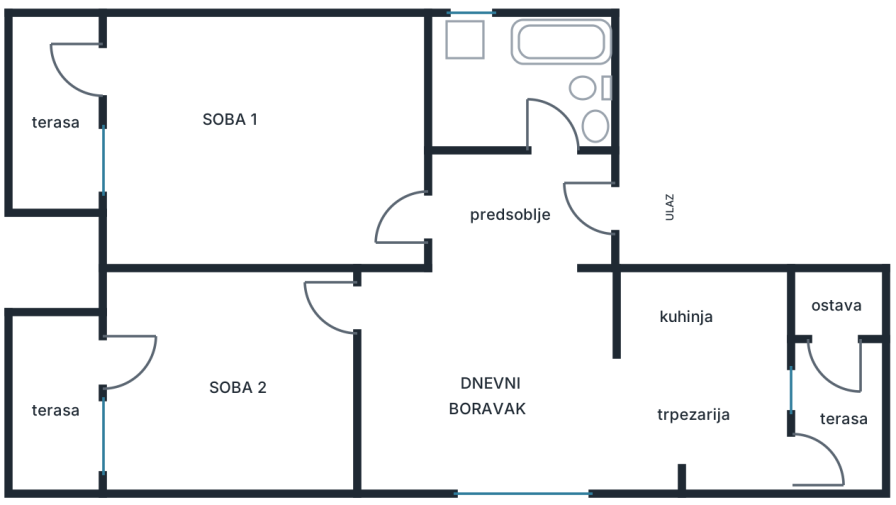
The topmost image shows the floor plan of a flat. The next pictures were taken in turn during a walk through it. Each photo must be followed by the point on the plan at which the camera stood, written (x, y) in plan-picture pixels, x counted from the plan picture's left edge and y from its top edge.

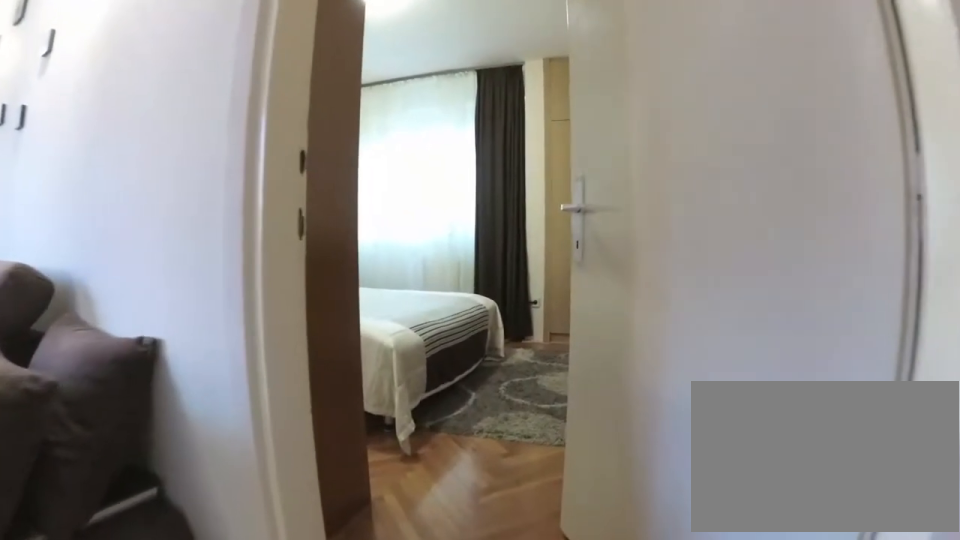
(426, 312)
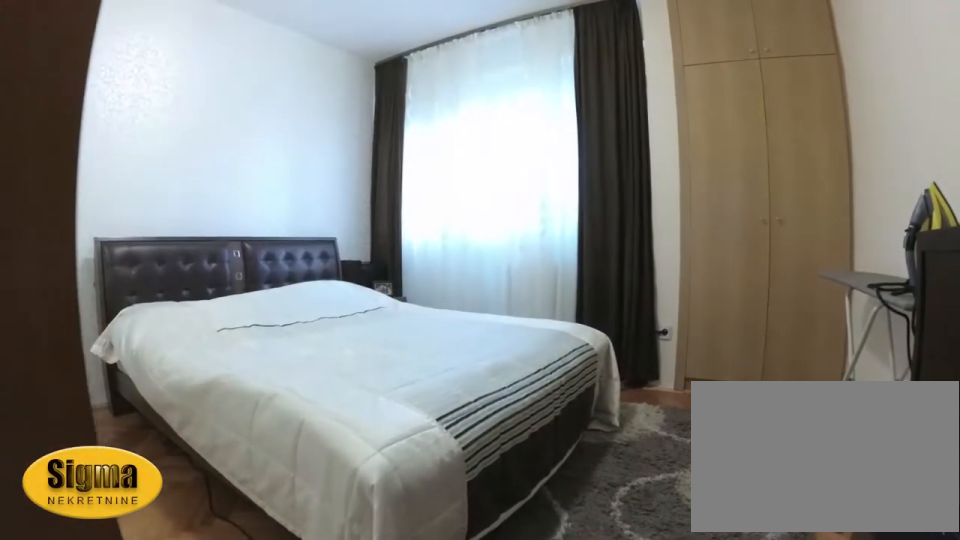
(334, 333)
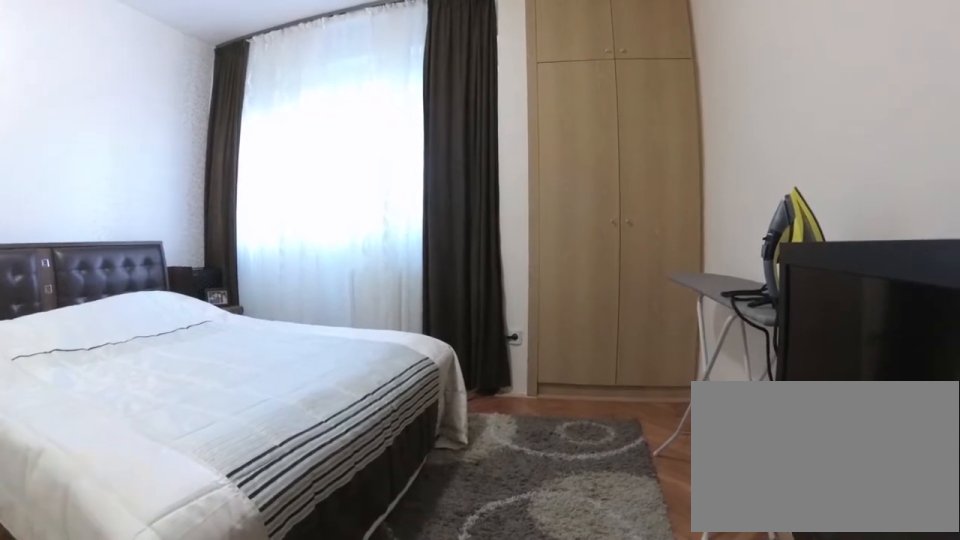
(334, 329)
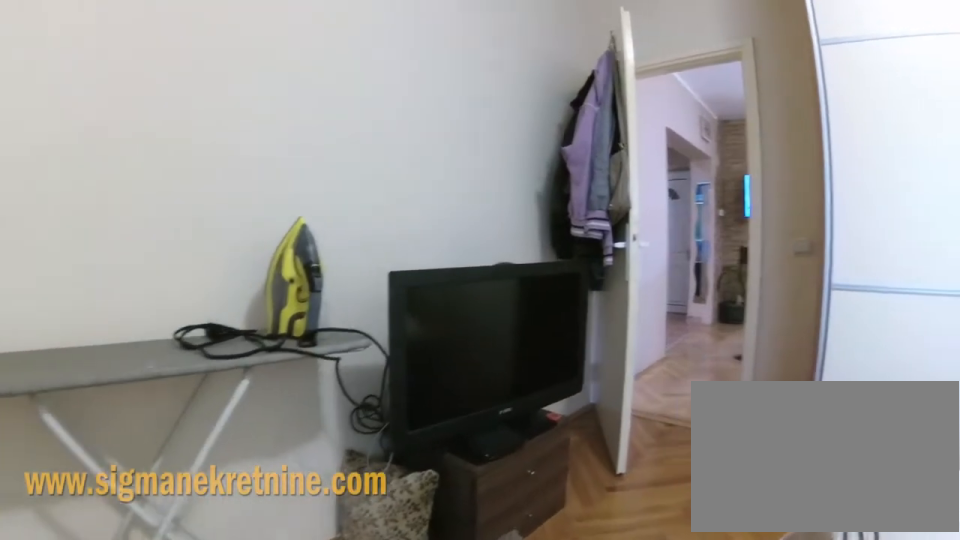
(191, 376)
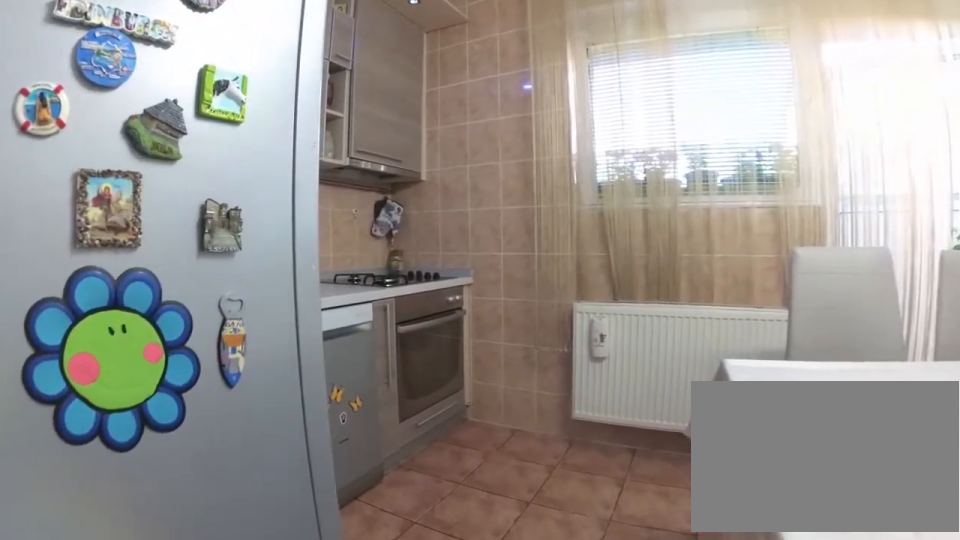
(589, 420)
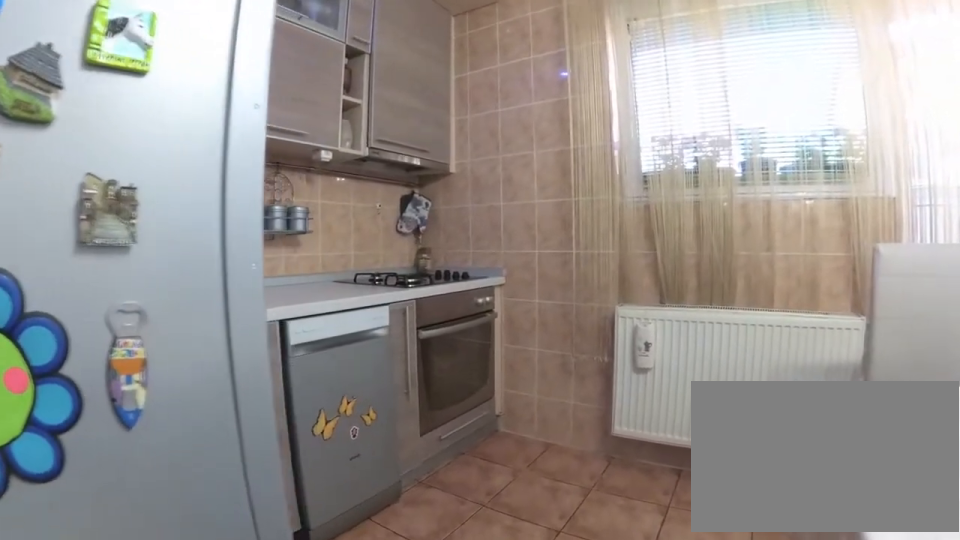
(601, 420)
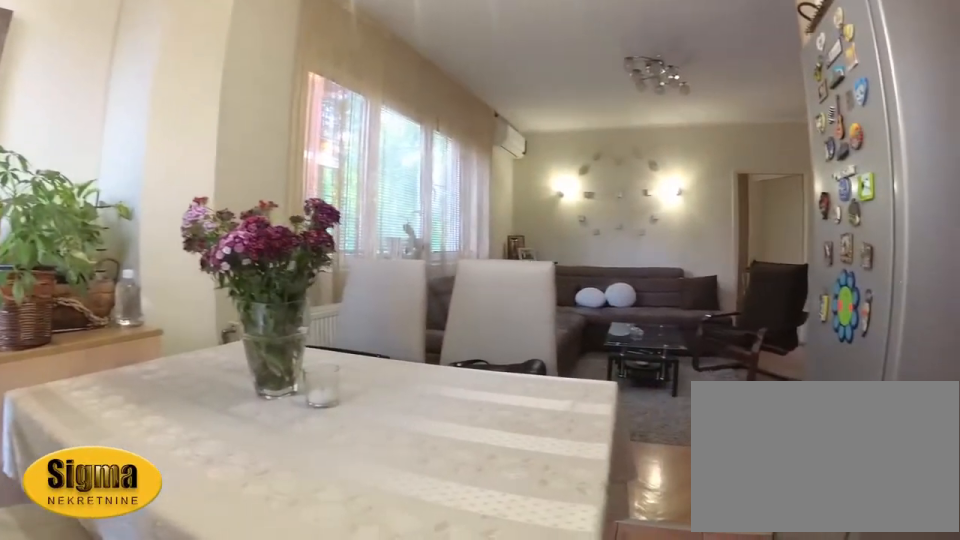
(759, 392)
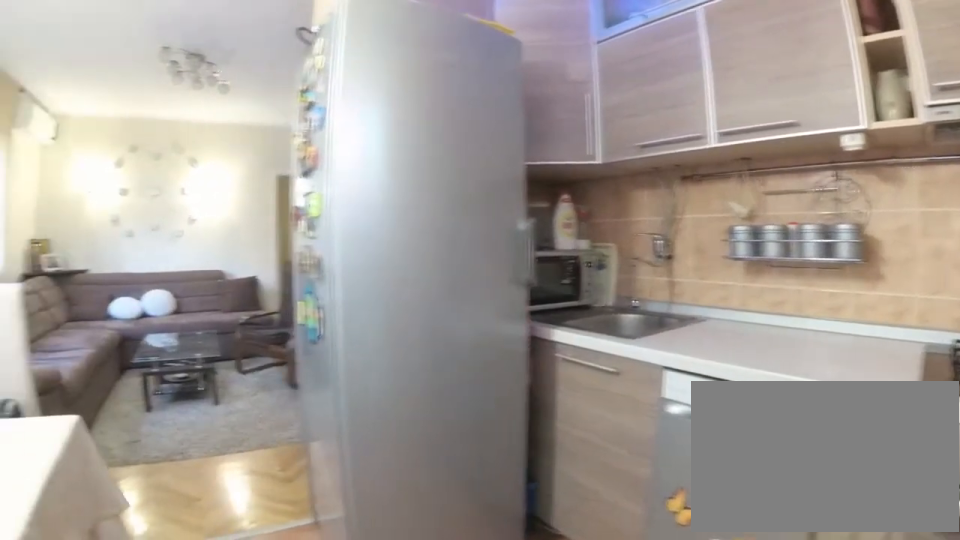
(752, 402)
